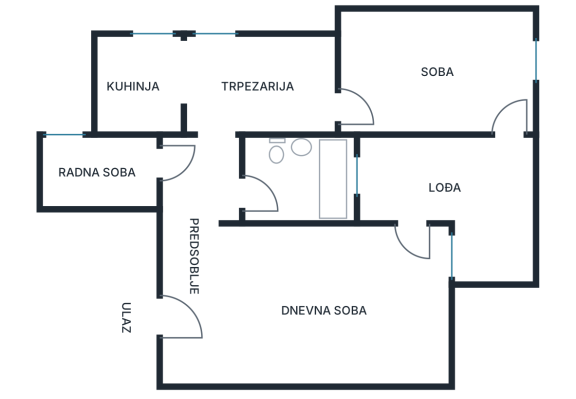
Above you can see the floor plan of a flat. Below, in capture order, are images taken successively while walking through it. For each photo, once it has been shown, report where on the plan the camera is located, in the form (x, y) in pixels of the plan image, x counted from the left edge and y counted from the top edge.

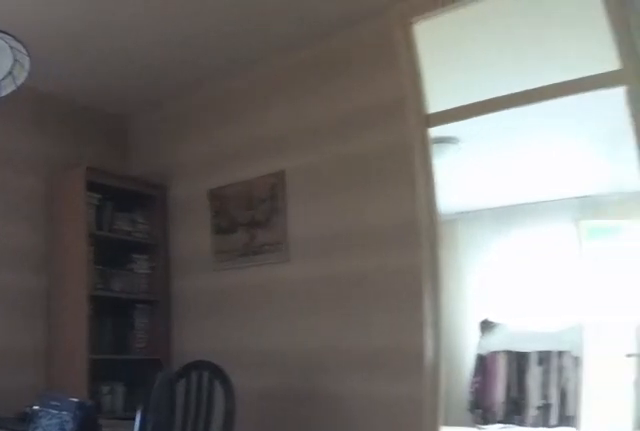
(197, 131)
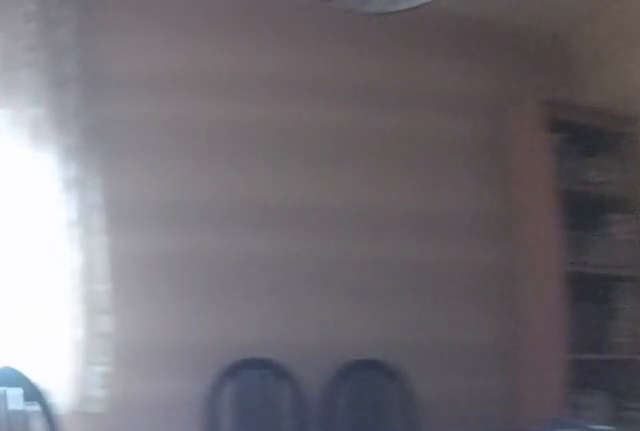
(216, 119)
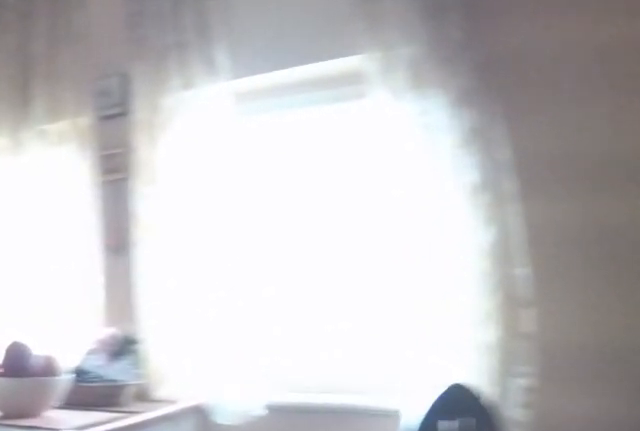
(222, 111)
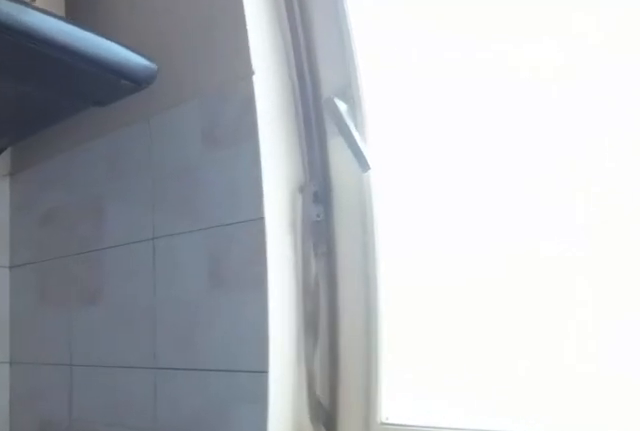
(162, 84)
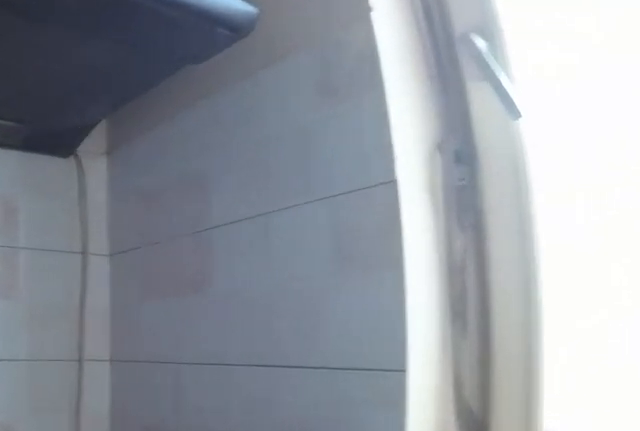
(164, 81)
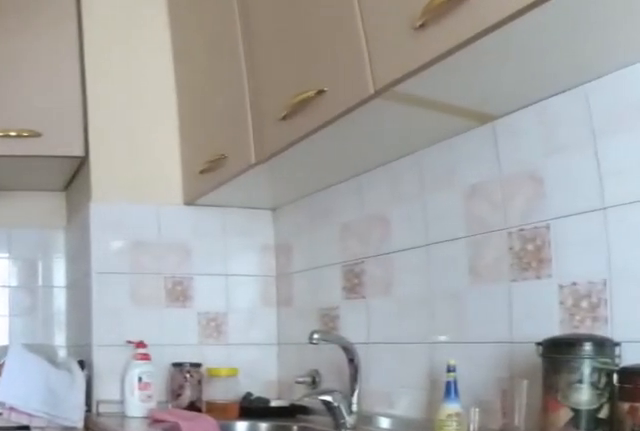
(143, 56)
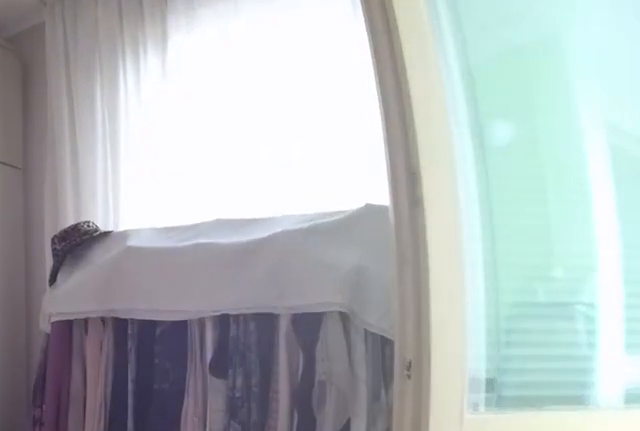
(485, 101)
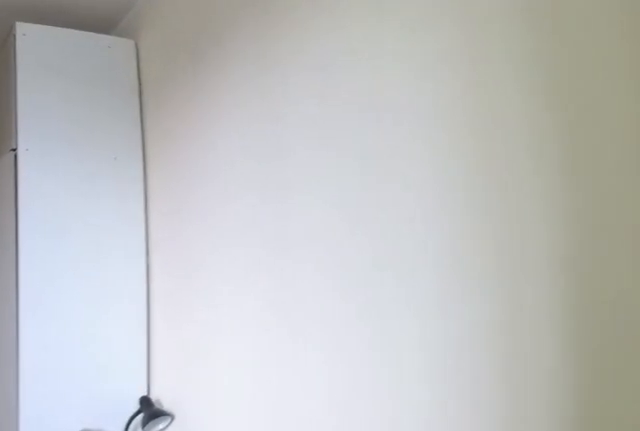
(518, 77)
